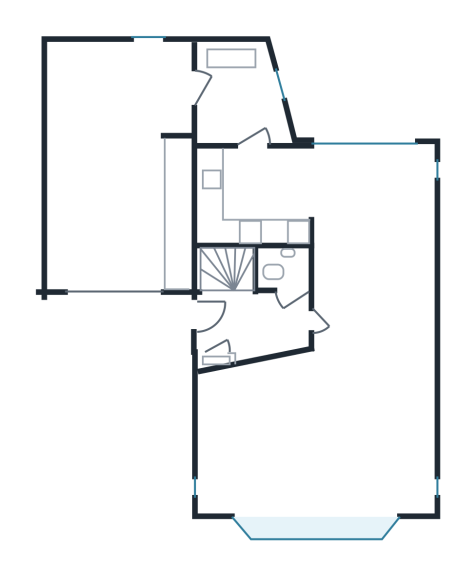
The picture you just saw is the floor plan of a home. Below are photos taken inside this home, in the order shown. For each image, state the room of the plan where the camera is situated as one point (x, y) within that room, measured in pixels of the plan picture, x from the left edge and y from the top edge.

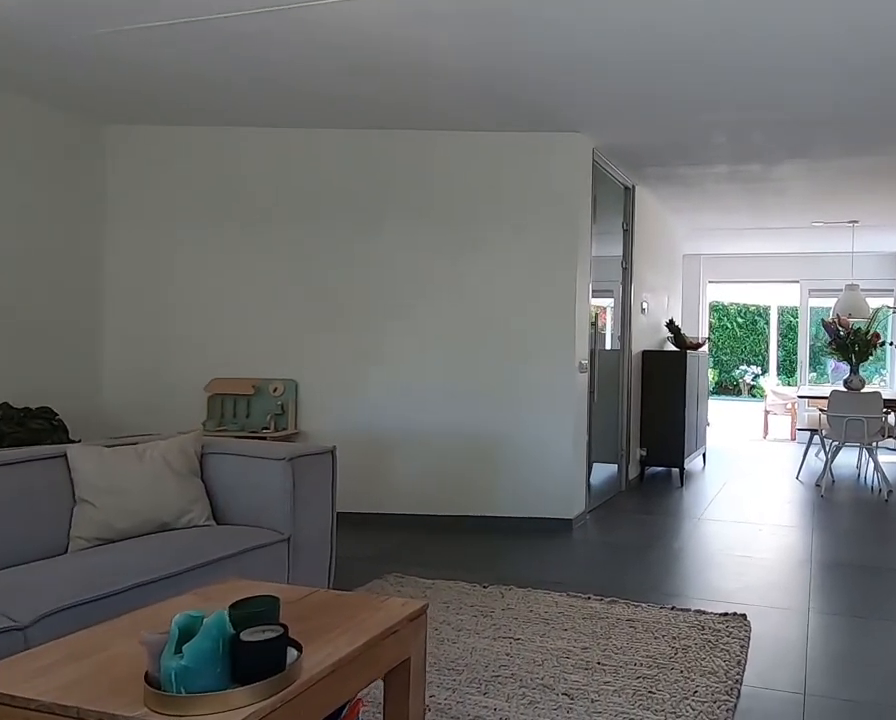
(318, 440)
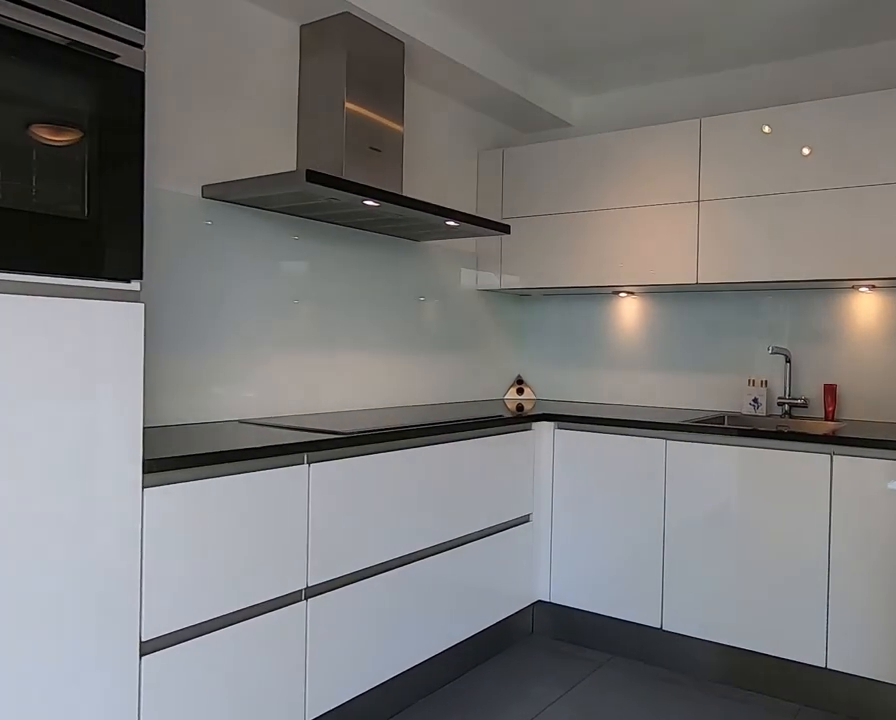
(267, 182)
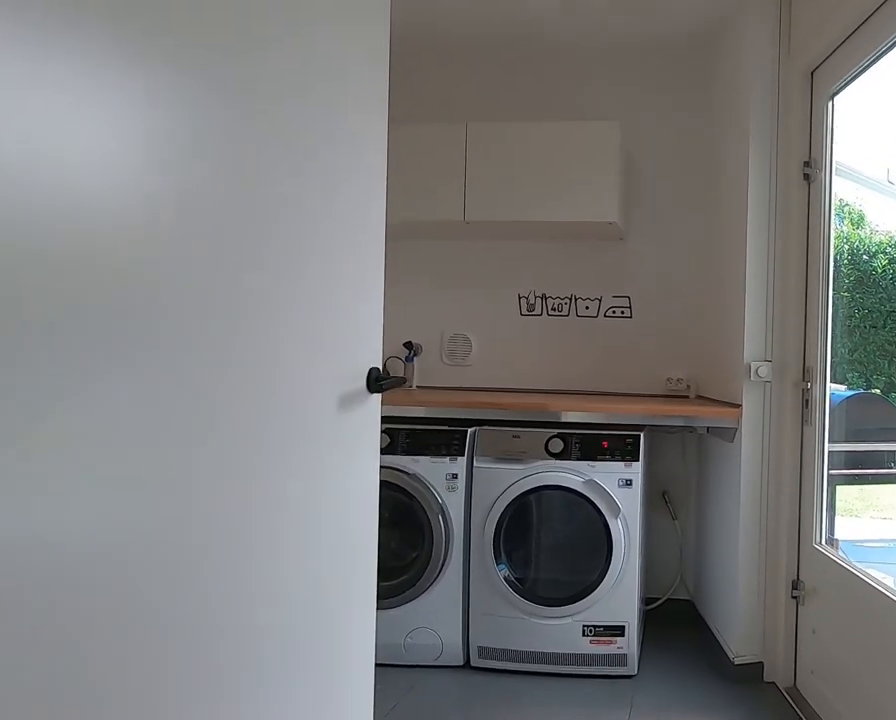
(267, 182)
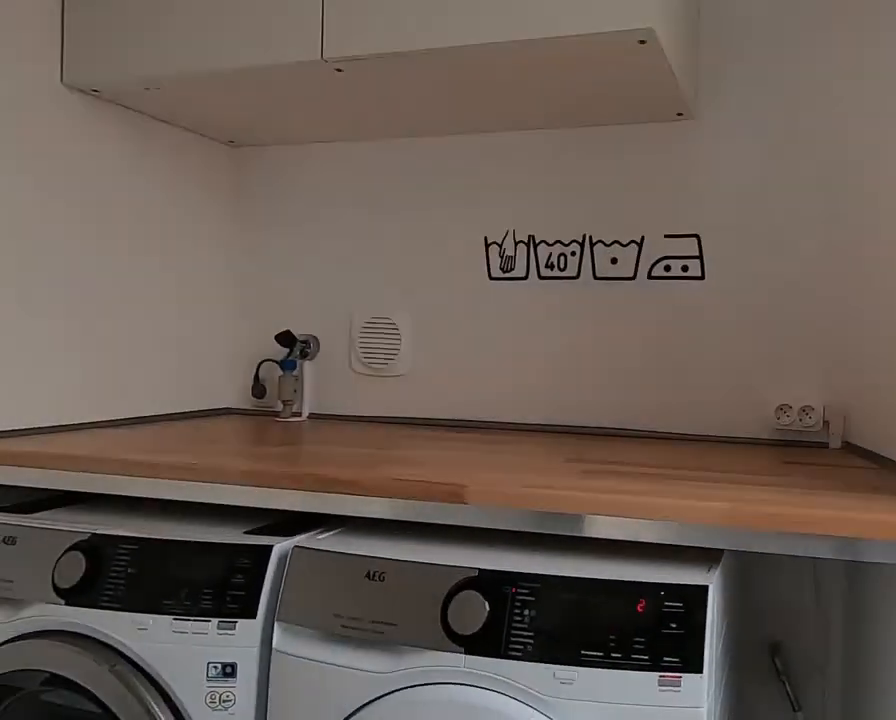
(237, 95)
